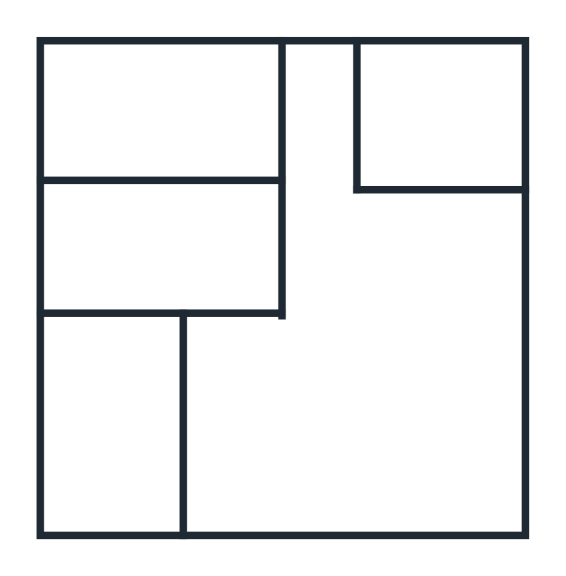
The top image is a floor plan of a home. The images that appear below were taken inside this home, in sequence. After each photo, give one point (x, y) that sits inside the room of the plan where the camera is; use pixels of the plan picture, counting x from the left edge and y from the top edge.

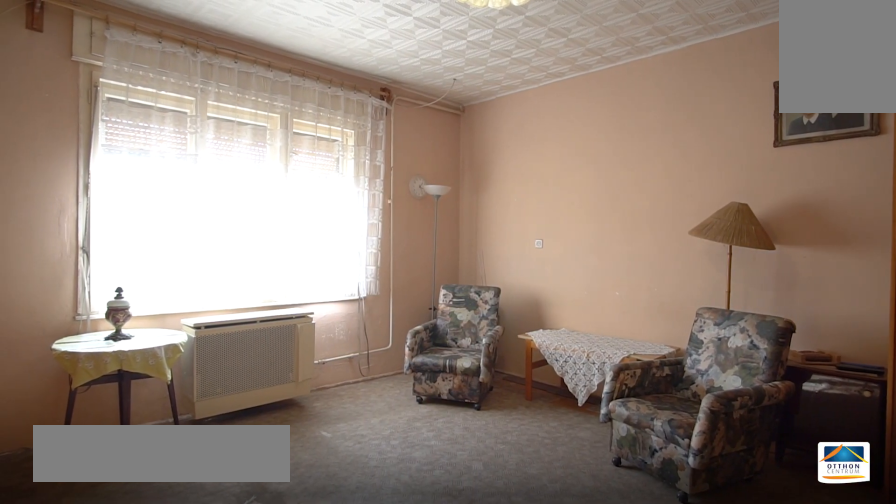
(150, 245)
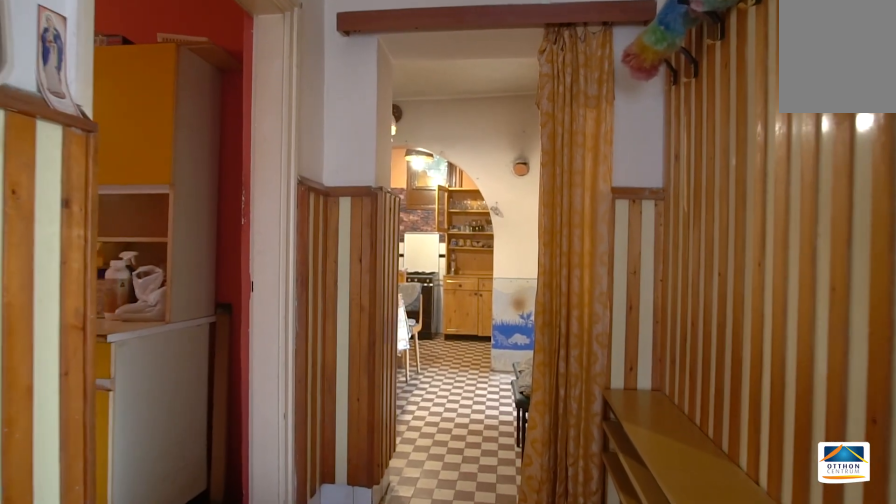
(335, 266)
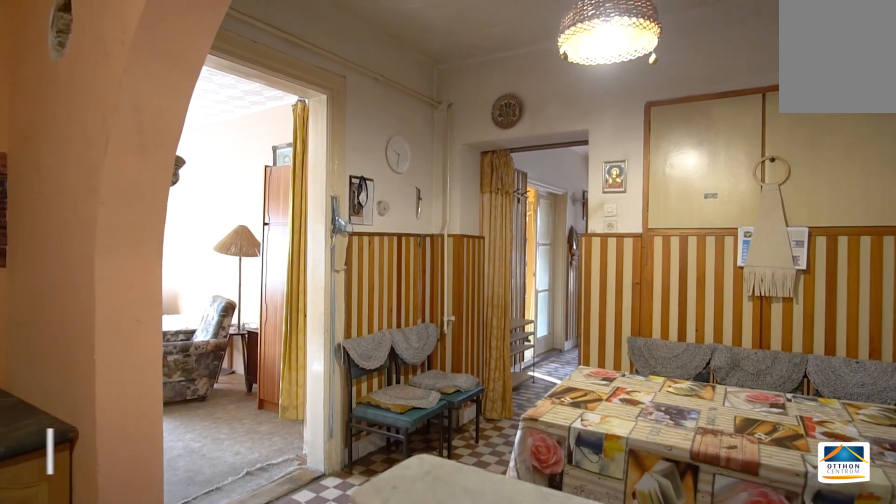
(395, 409)
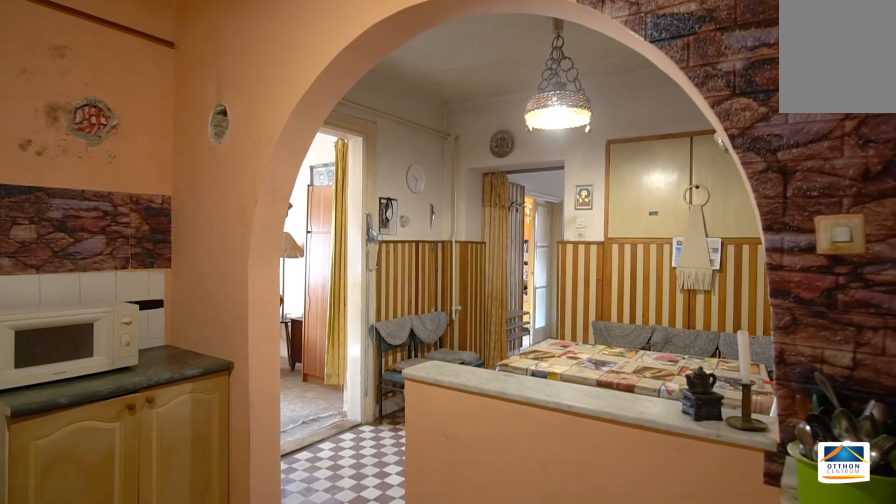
(395, 409)
